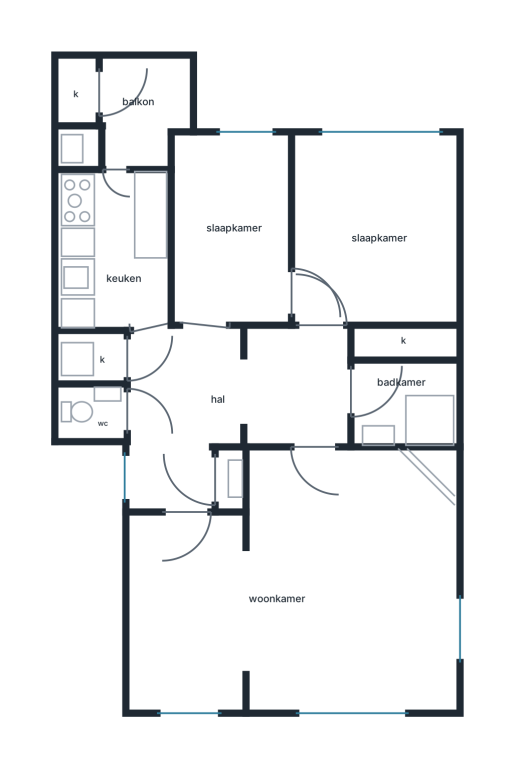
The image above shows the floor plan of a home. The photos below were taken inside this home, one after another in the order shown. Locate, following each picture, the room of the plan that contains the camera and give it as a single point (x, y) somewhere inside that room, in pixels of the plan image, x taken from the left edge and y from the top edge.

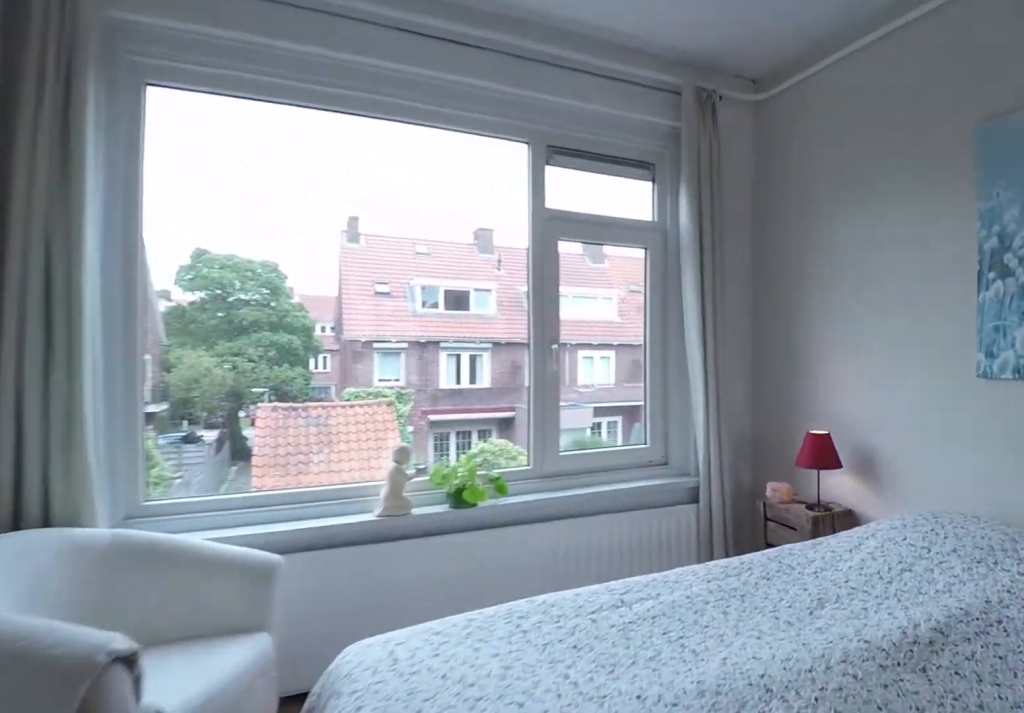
(372, 230)
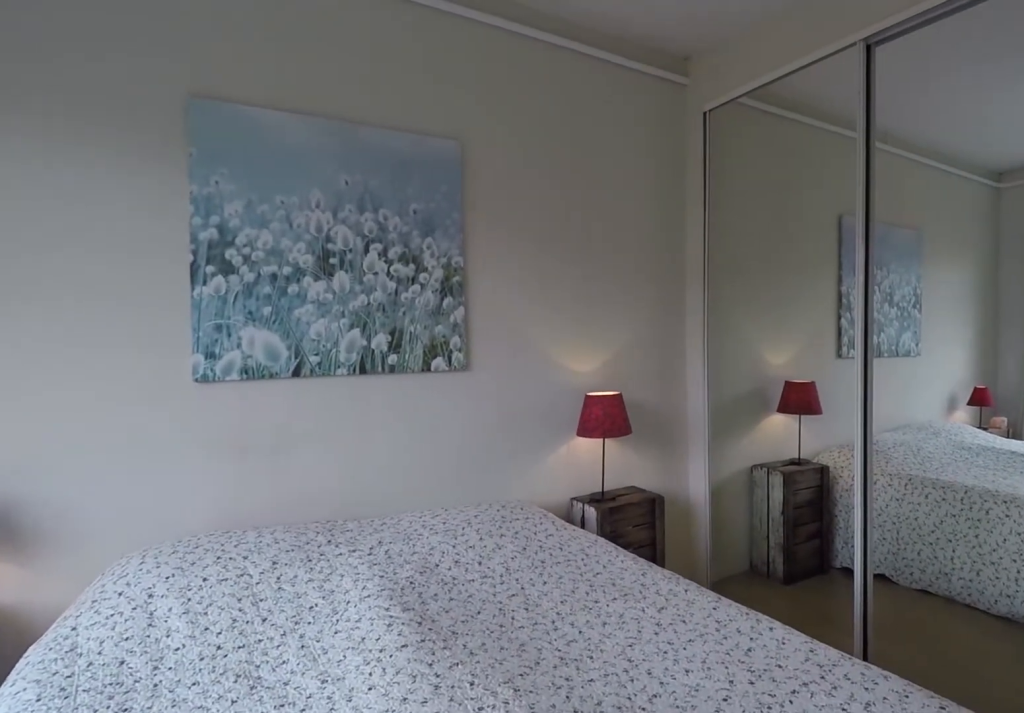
(372, 230)
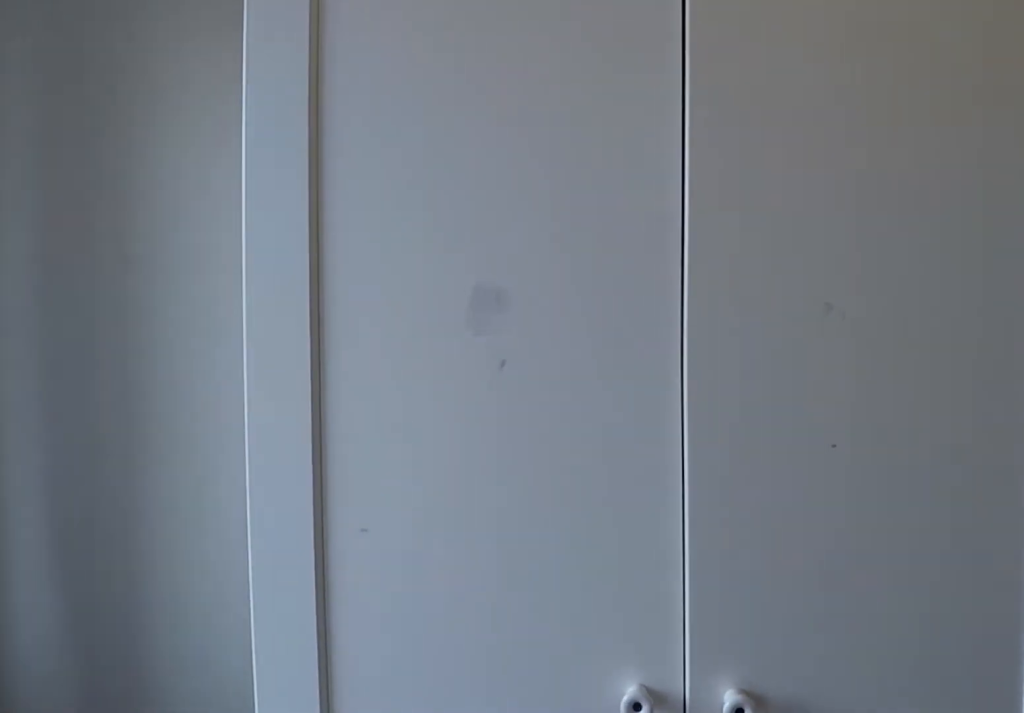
(231, 230)
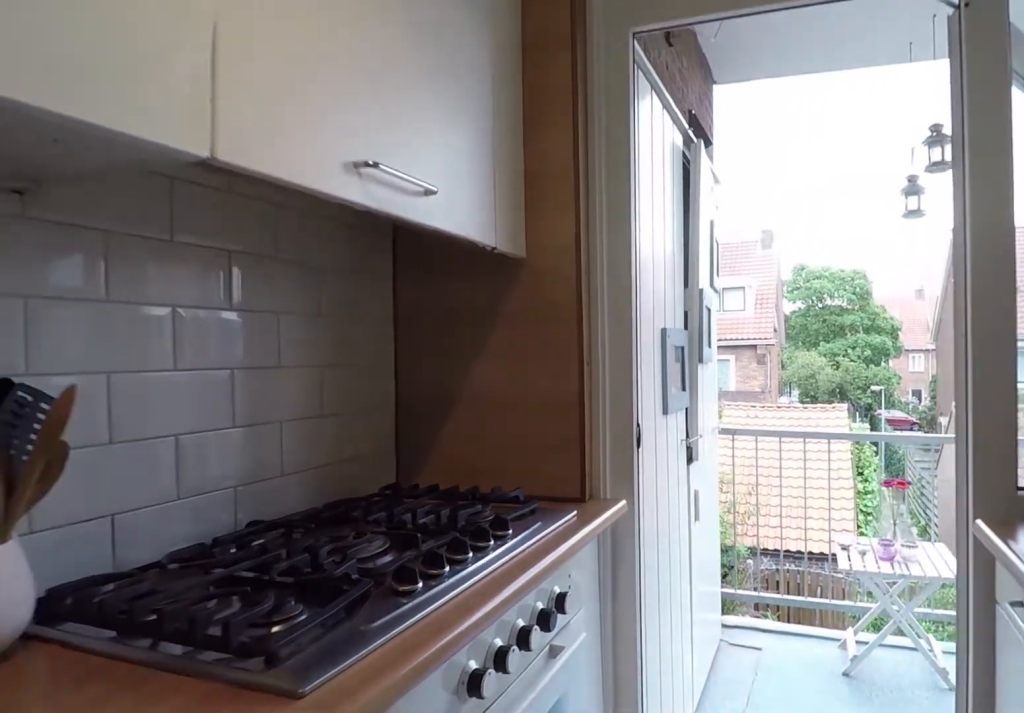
(115, 249)
